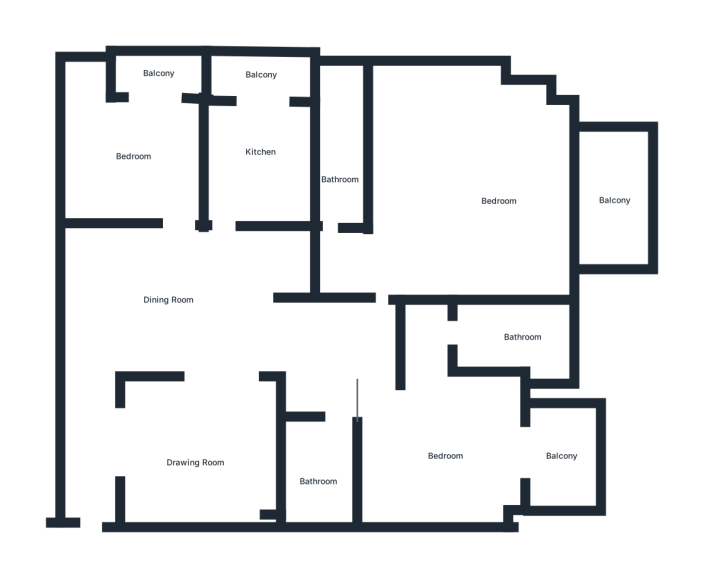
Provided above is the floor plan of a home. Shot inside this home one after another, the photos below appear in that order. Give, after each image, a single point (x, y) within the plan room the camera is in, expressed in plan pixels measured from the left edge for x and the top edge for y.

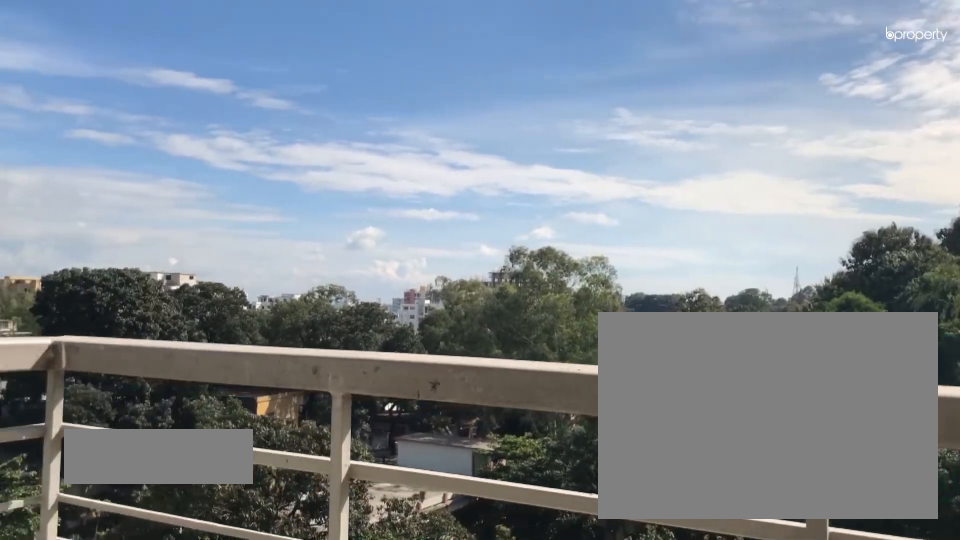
(616, 199)
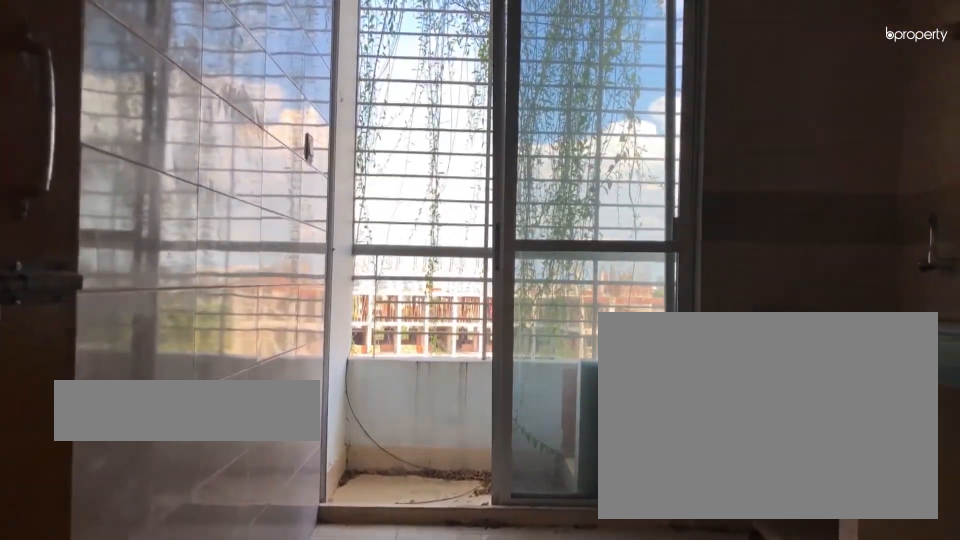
(257, 158)
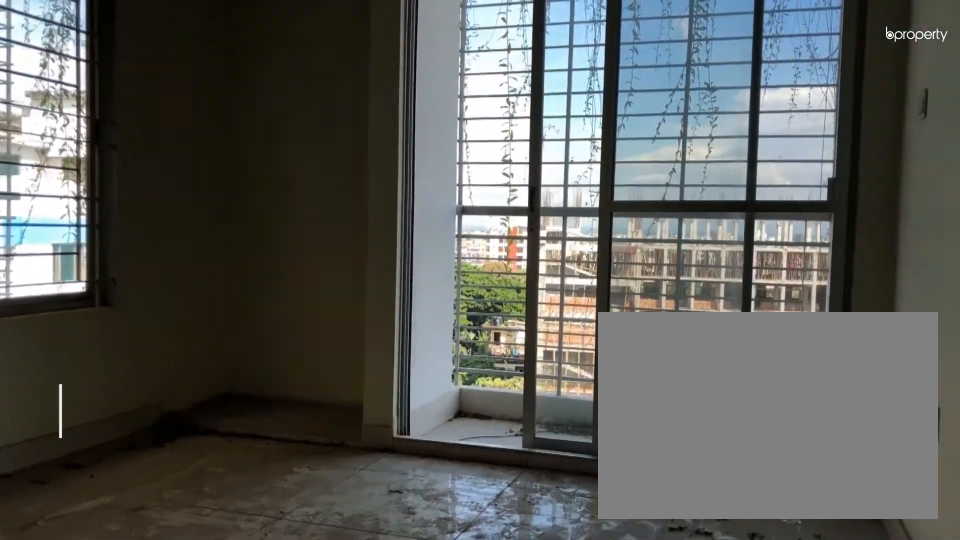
(134, 157)
